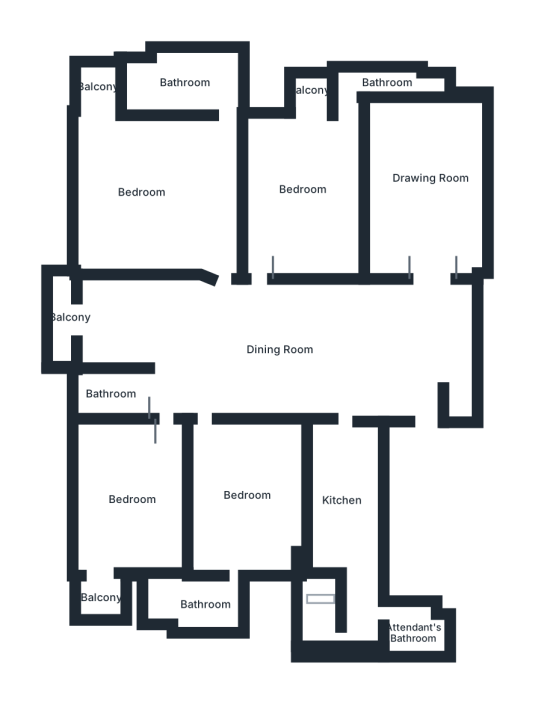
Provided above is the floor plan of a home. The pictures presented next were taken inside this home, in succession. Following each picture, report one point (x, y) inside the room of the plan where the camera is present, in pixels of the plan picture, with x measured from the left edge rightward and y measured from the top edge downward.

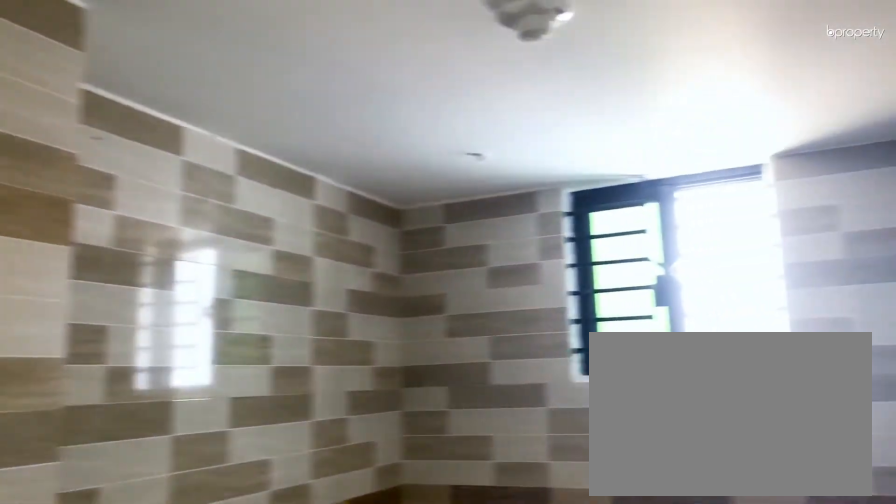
(108, 393)
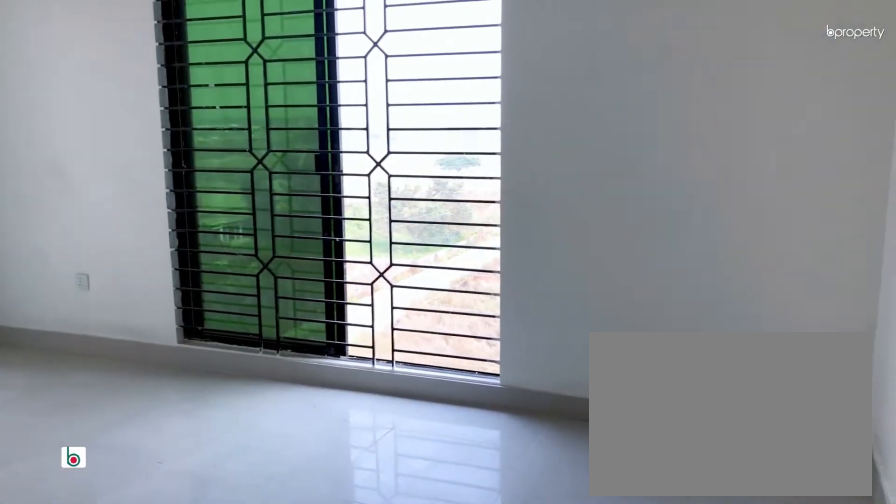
(123, 496)
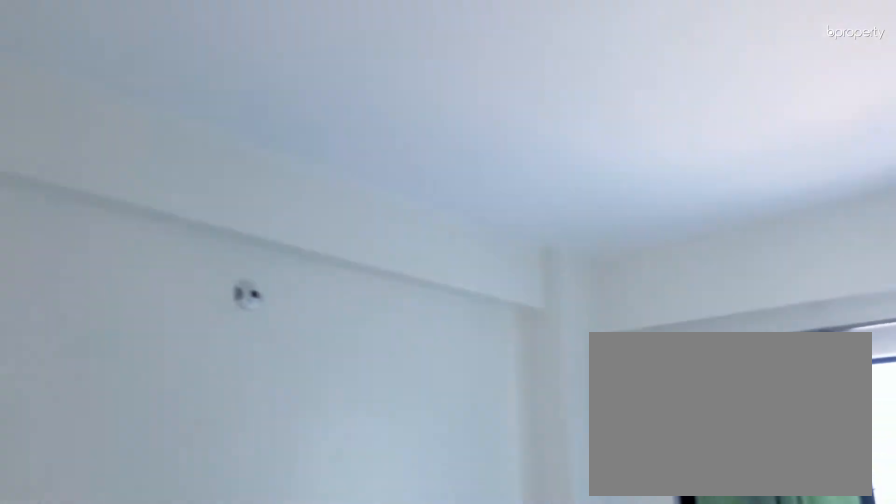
(247, 503)
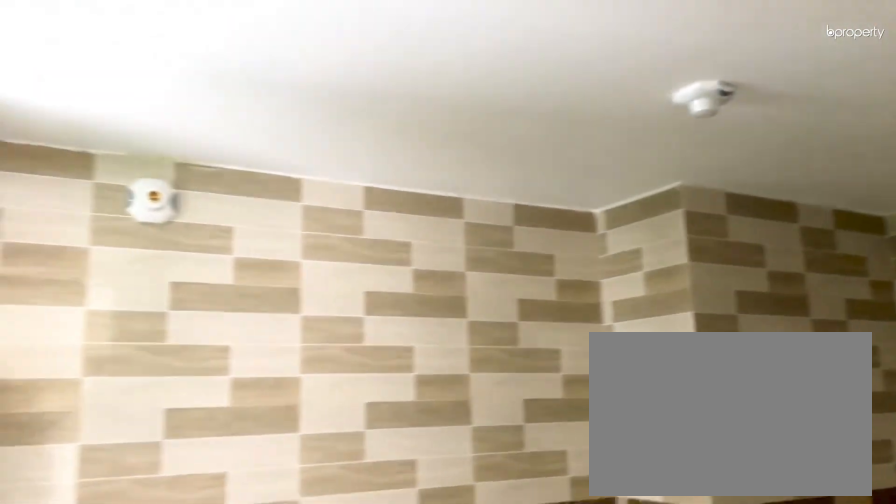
(206, 611)
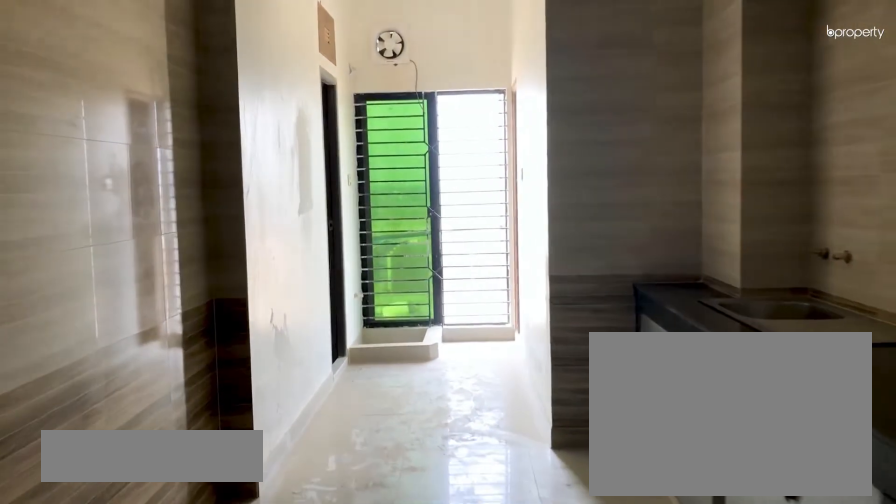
(342, 504)
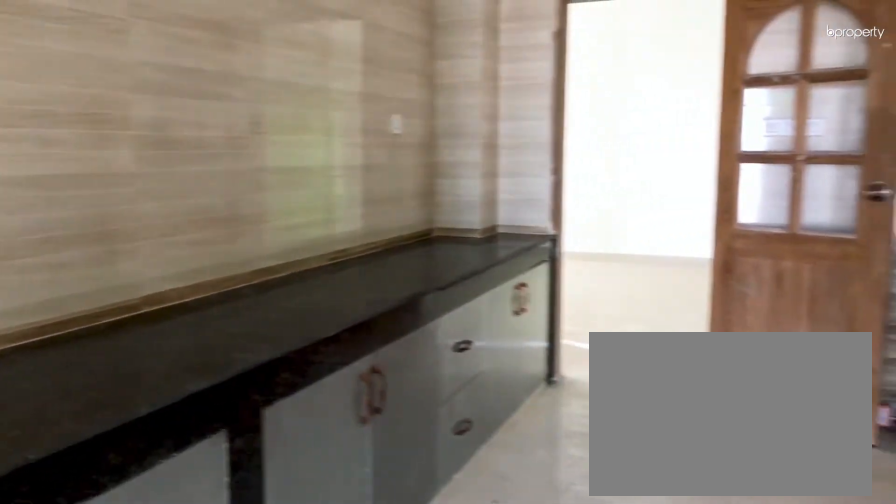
(342, 504)
